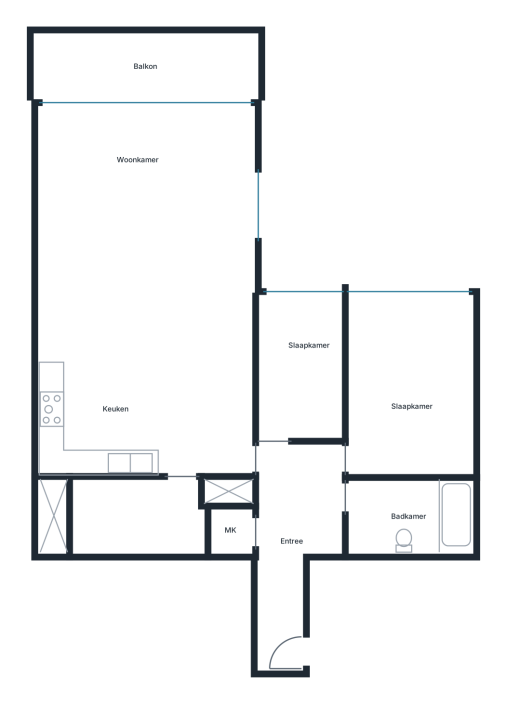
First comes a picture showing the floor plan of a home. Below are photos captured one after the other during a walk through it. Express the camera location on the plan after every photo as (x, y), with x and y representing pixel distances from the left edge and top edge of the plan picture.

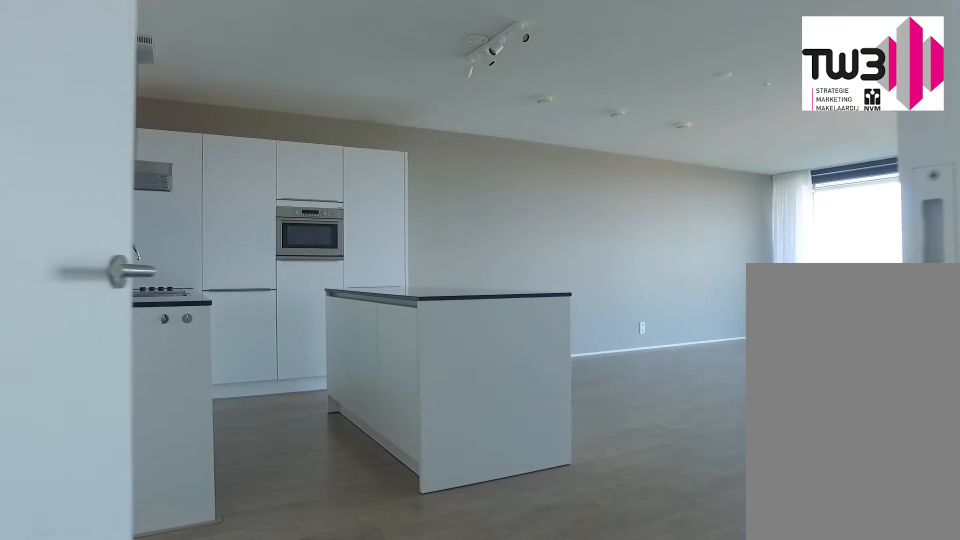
(257, 457)
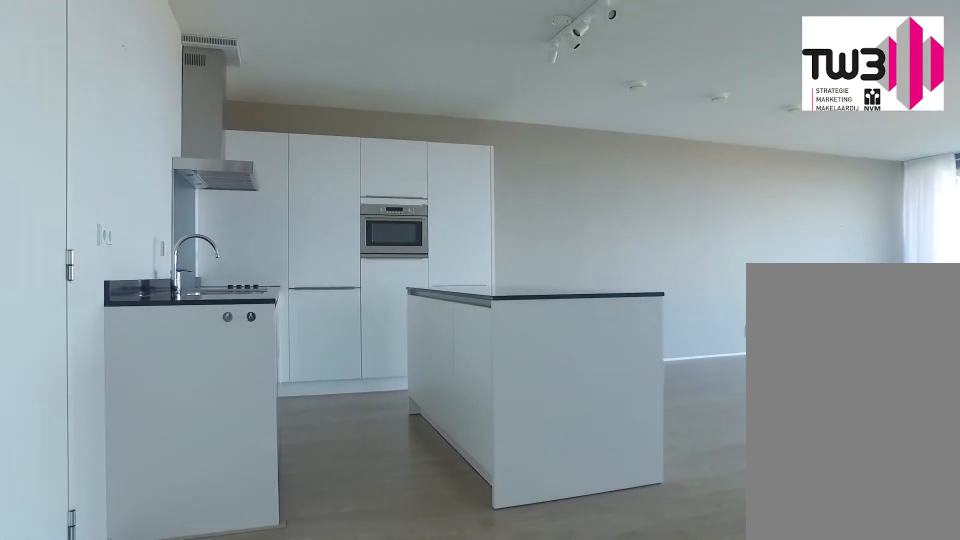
(234, 451)
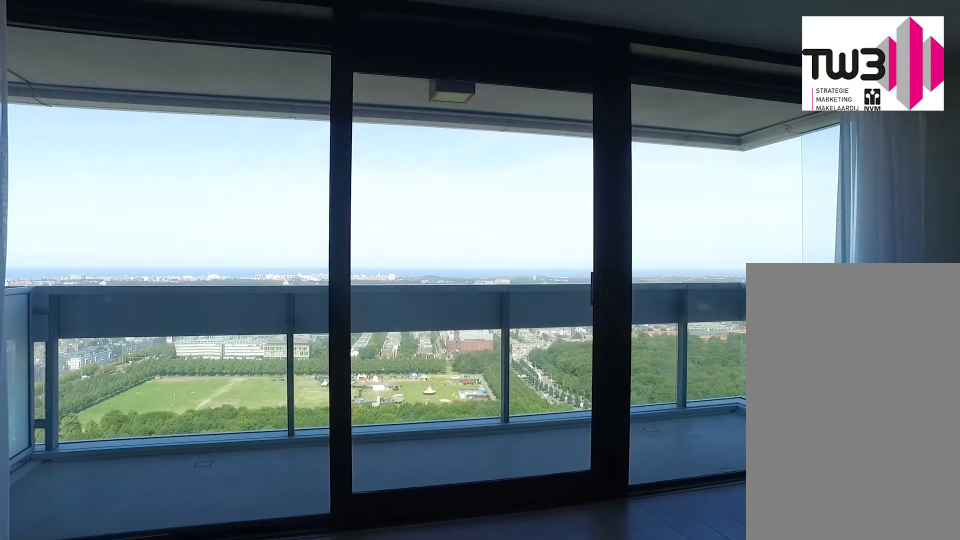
(80, 163)
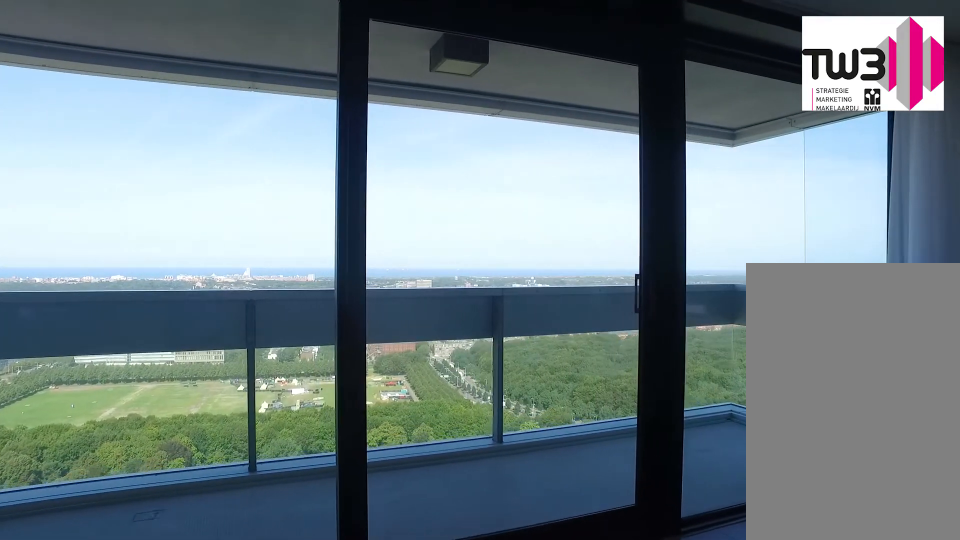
(80, 142)
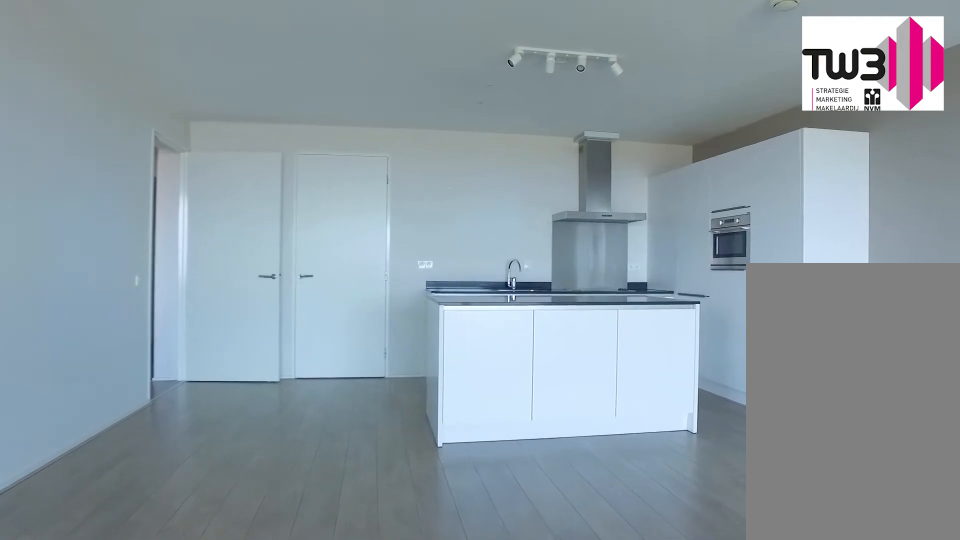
(176, 171)
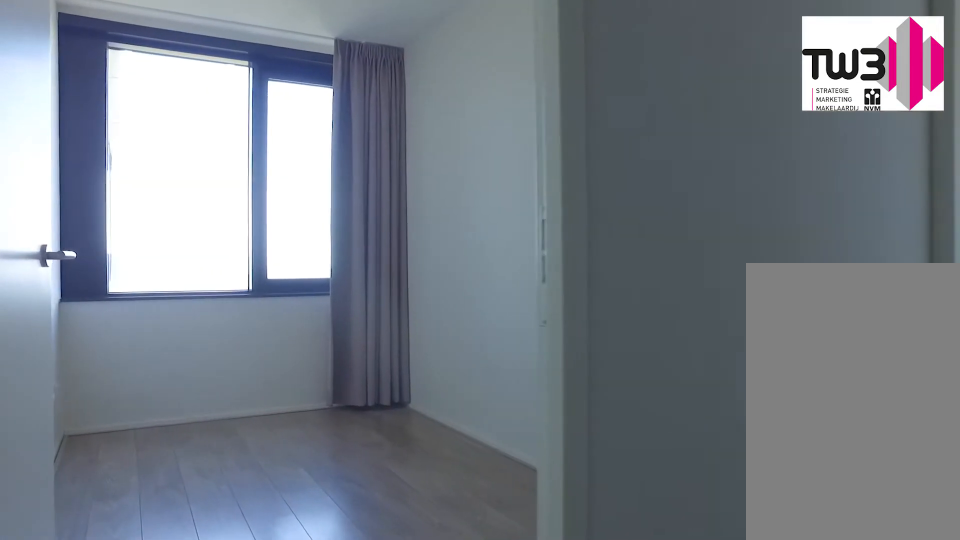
(283, 463)
